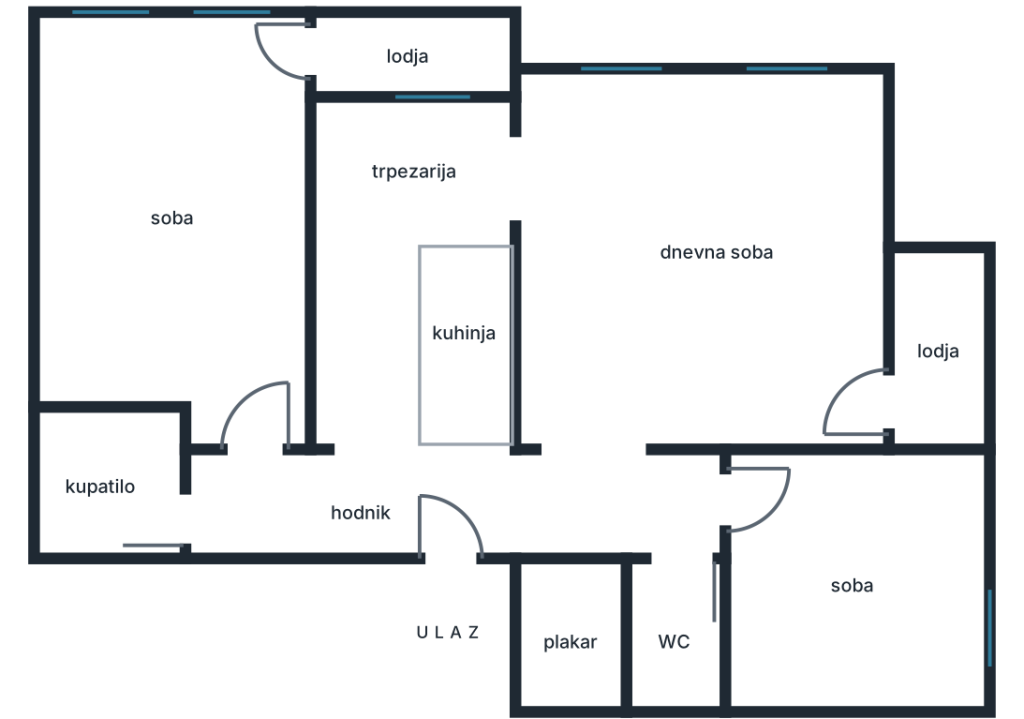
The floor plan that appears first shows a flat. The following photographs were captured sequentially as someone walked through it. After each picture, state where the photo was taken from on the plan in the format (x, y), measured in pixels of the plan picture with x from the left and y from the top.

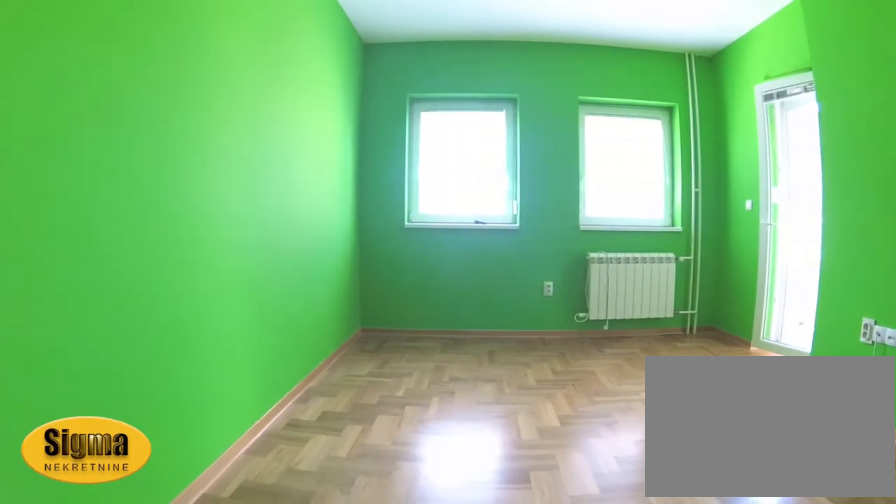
(141, 299)
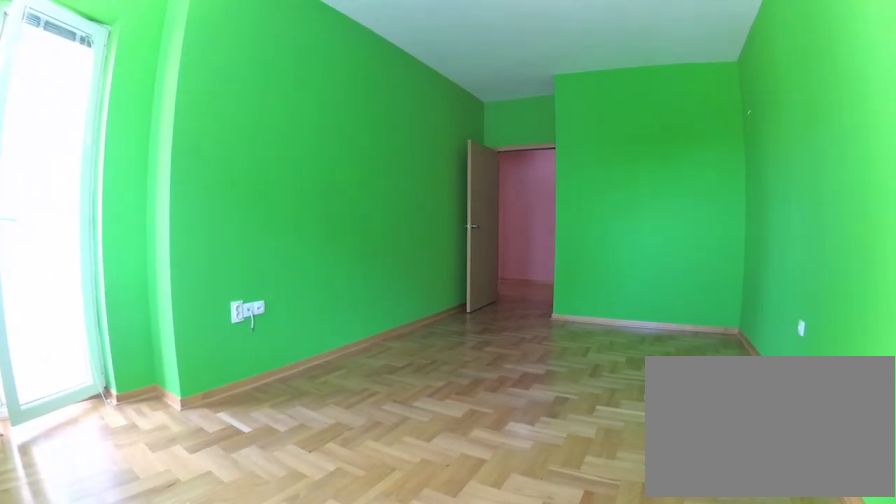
(84, 47)
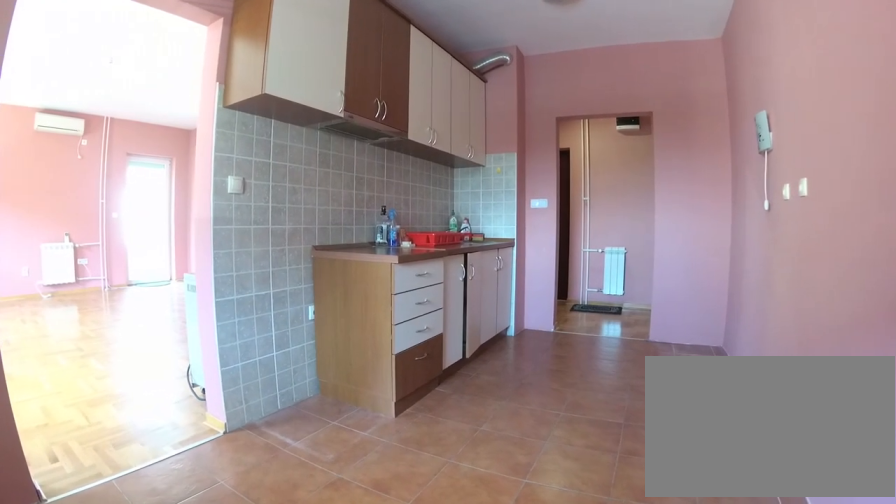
(349, 140)
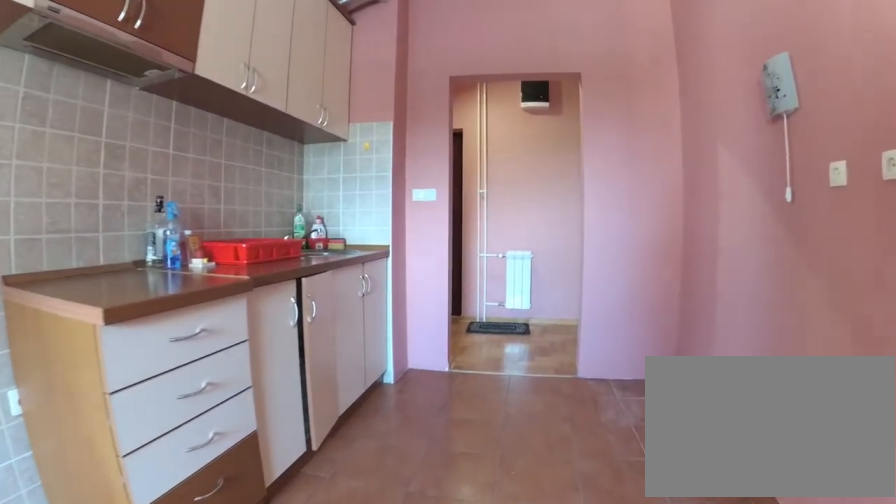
(365, 248)
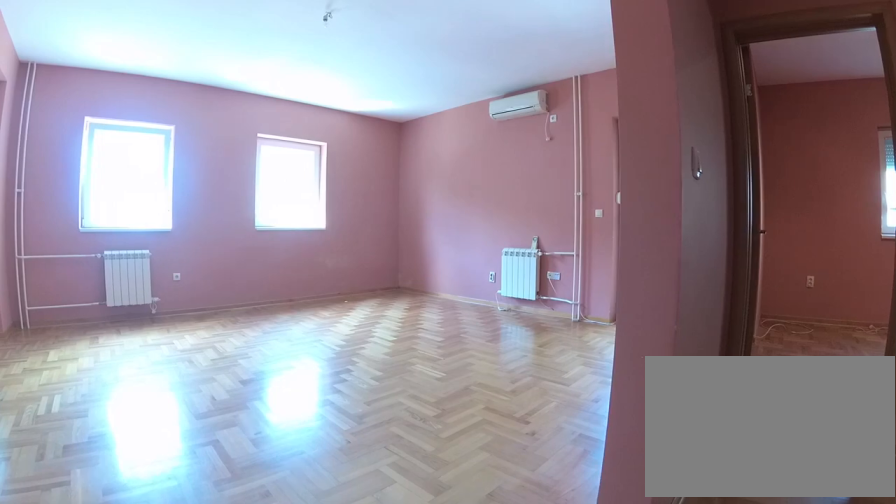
(556, 504)
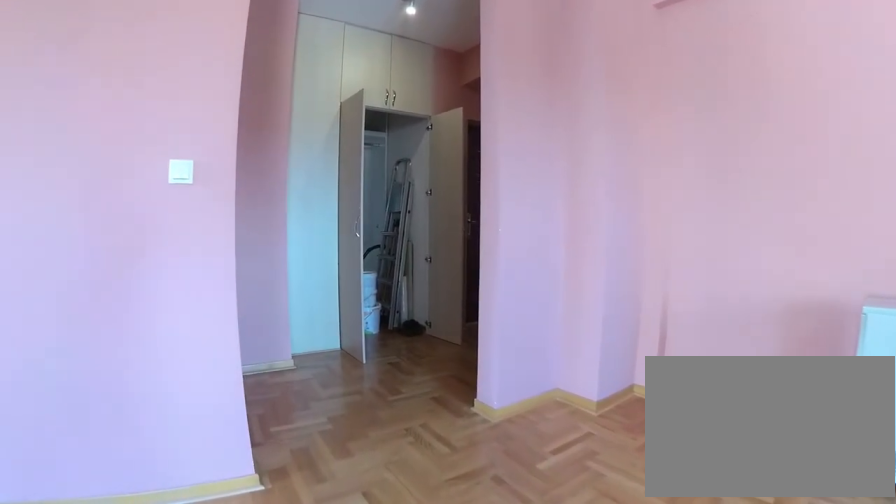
(634, 331)
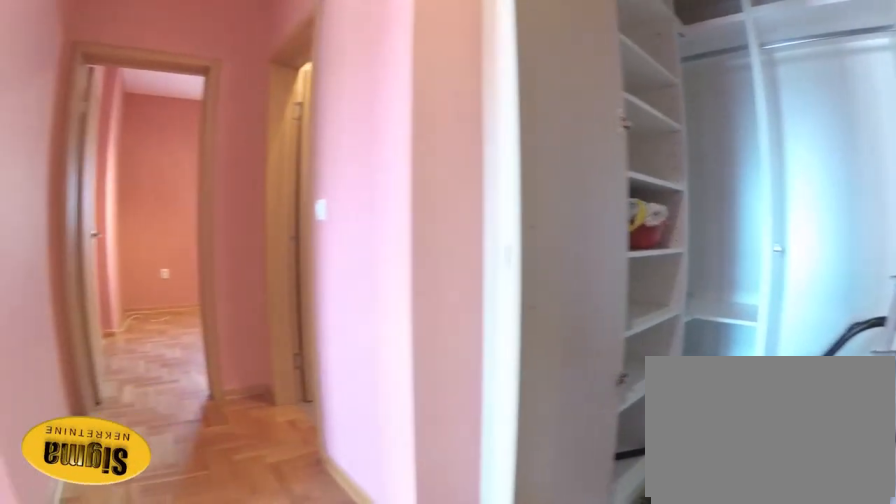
(536, 518)
